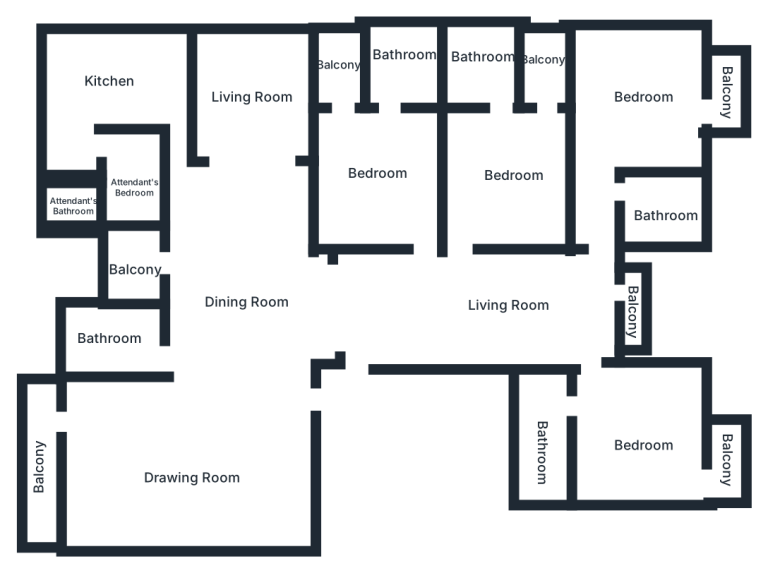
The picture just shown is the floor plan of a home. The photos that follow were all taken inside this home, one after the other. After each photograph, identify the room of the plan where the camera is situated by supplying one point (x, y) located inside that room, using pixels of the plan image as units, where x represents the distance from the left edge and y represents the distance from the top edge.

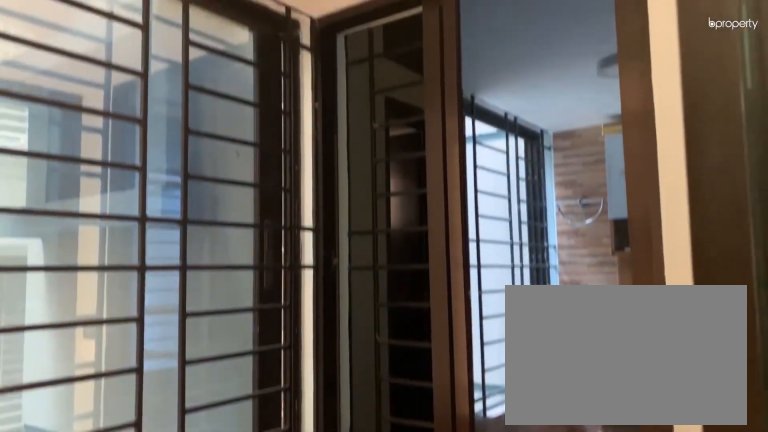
(130, 268)
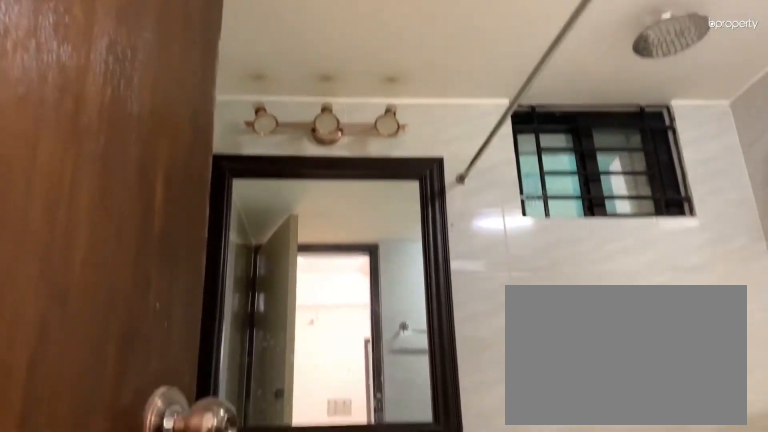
(397, 62)
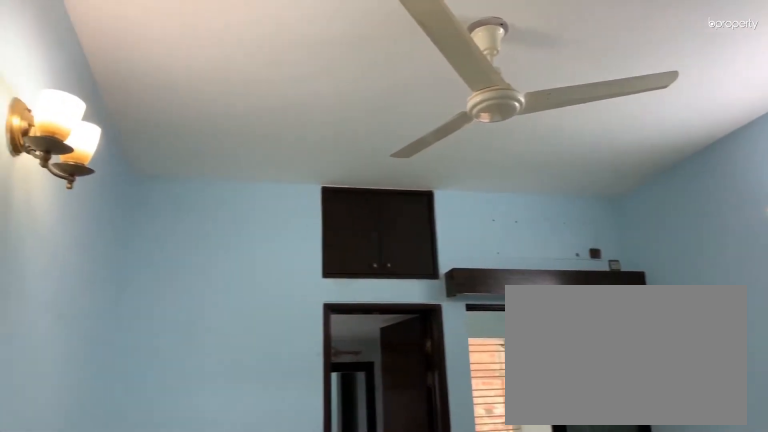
(511, 170)
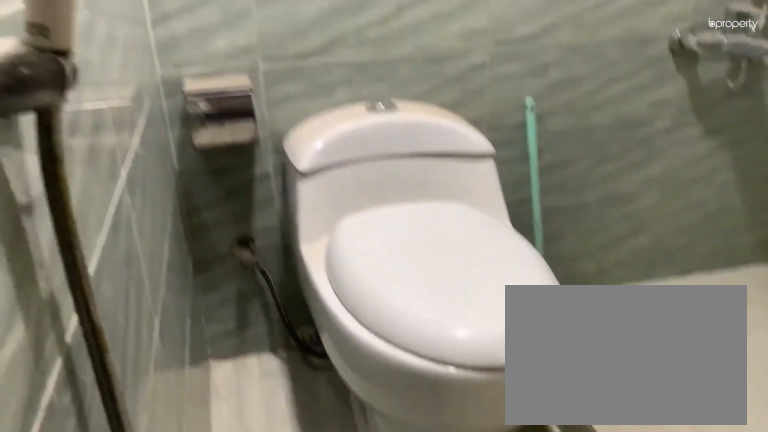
(483, 63)
